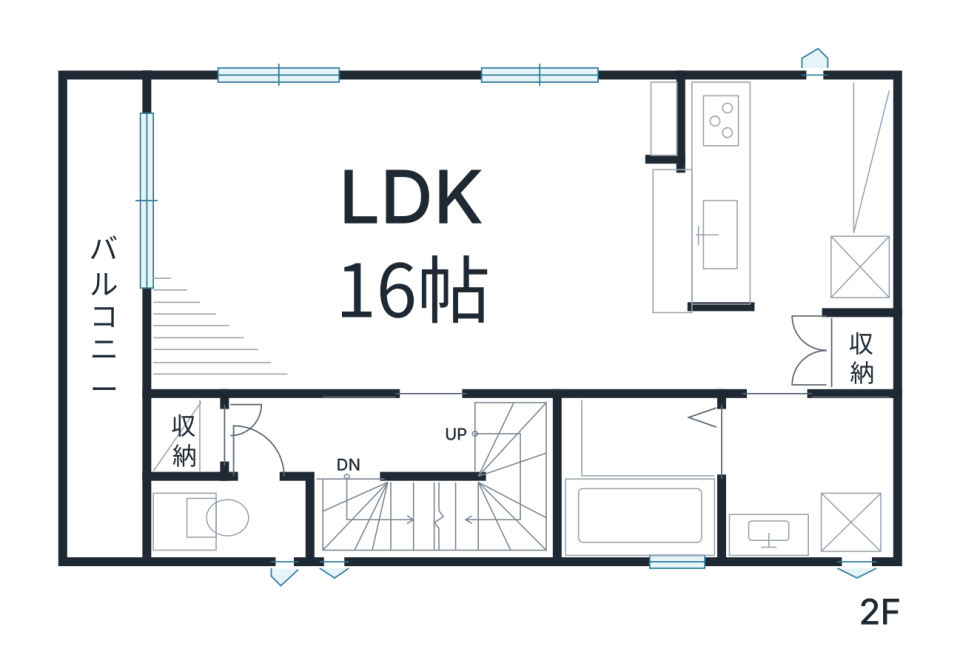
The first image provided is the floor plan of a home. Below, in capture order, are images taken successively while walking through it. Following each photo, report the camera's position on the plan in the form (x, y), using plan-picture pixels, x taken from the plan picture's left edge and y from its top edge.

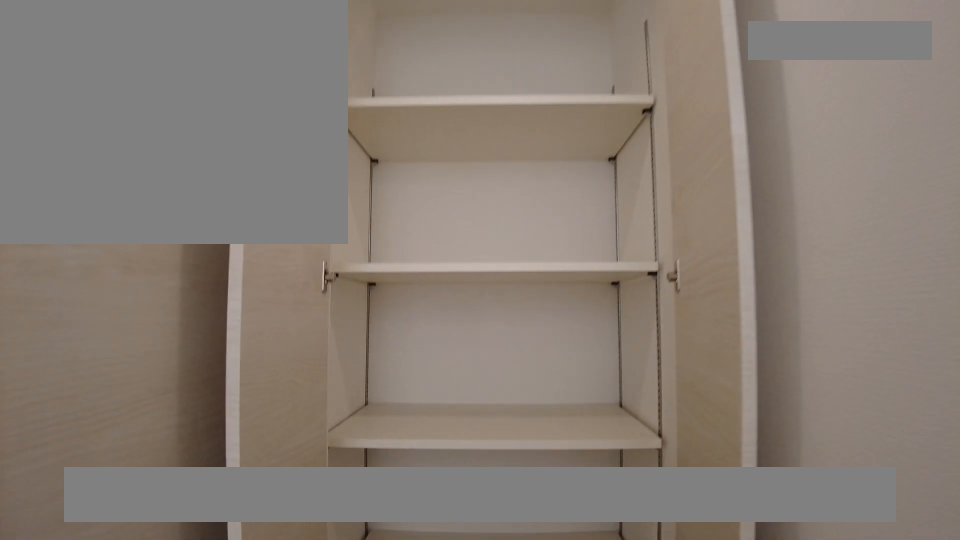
(219, 420)
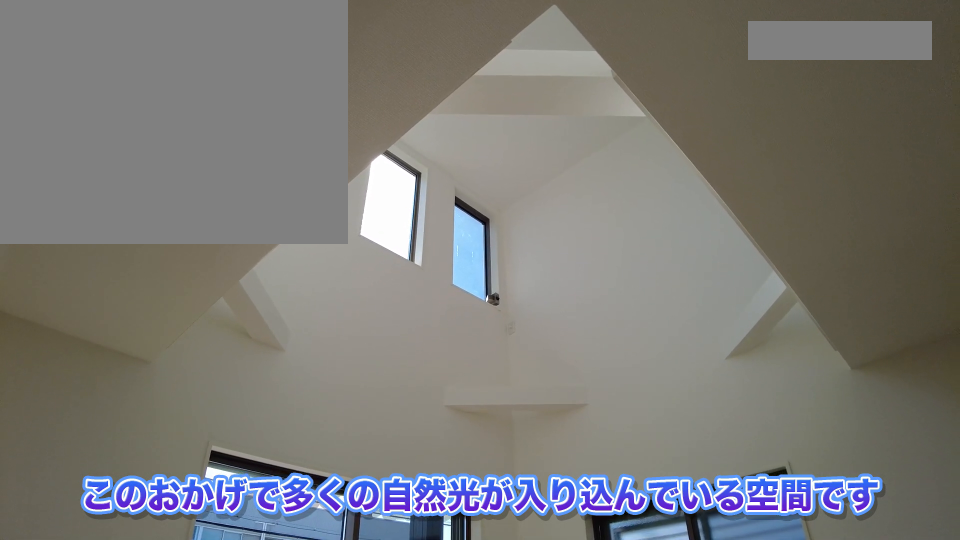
(471, 274)
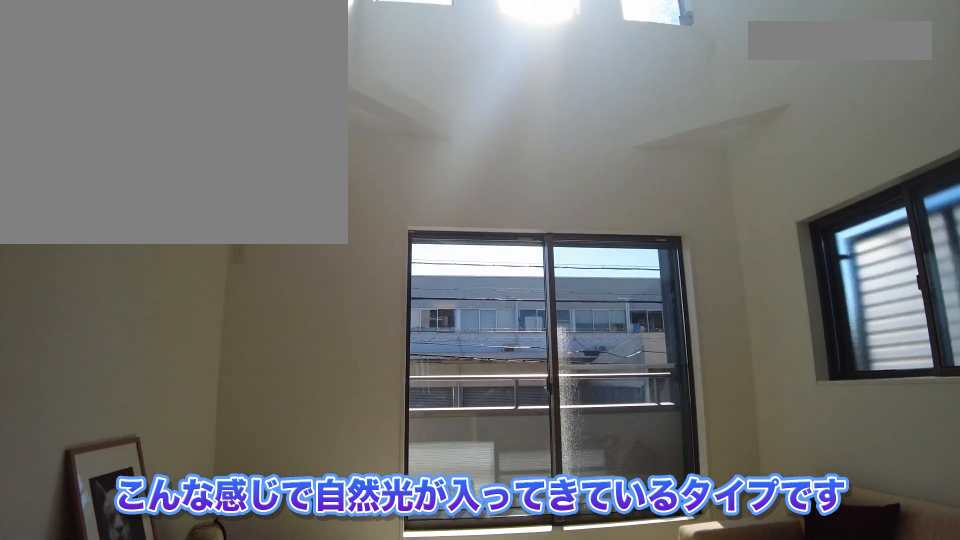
(465, 276)
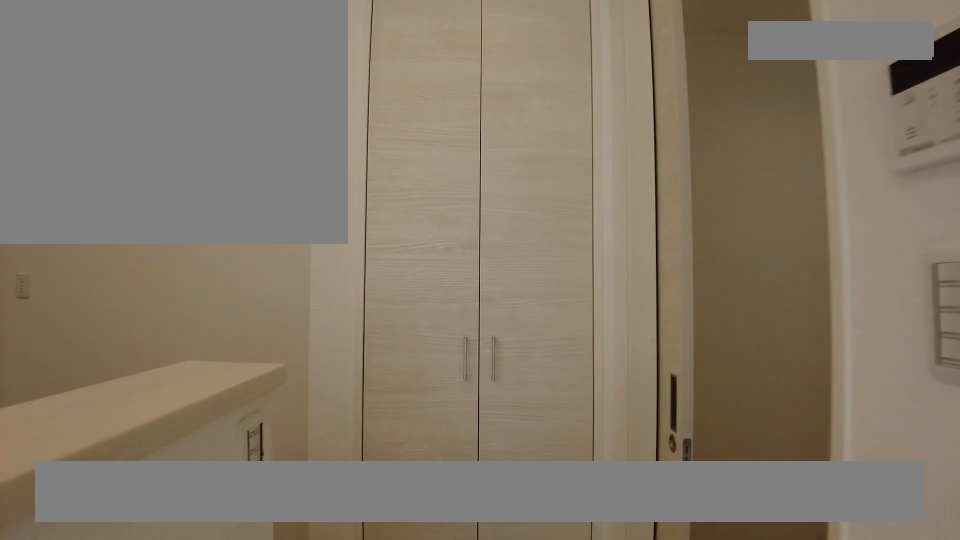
(731, 357)
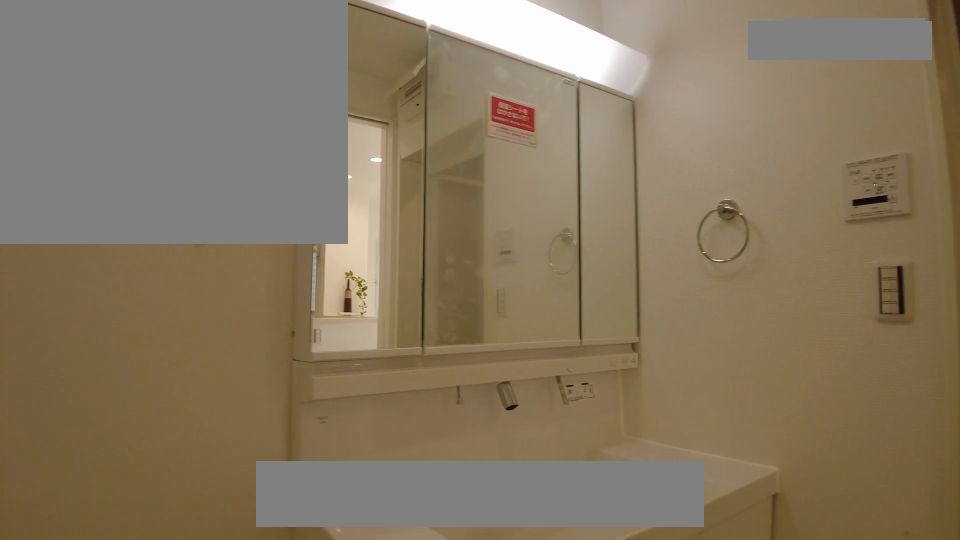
(827, 455)
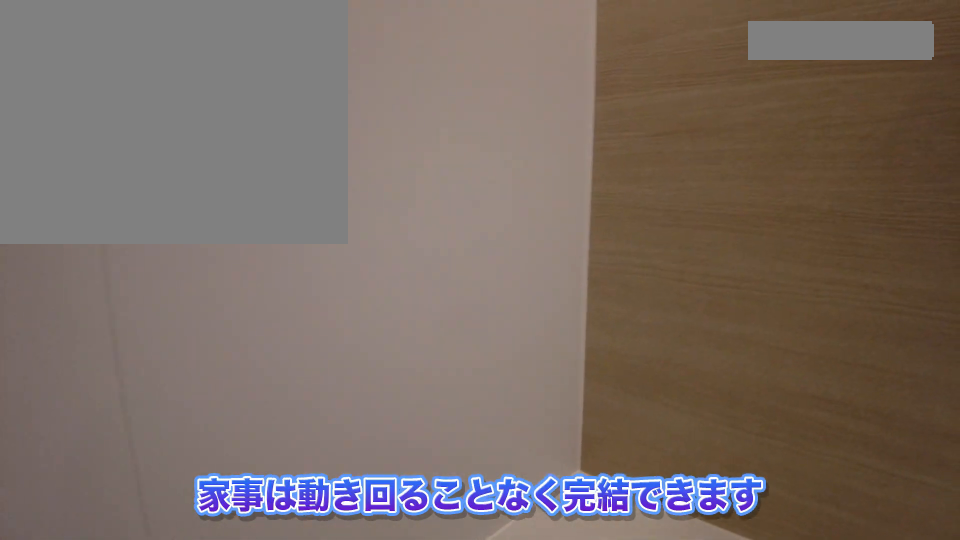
(644, 472)
